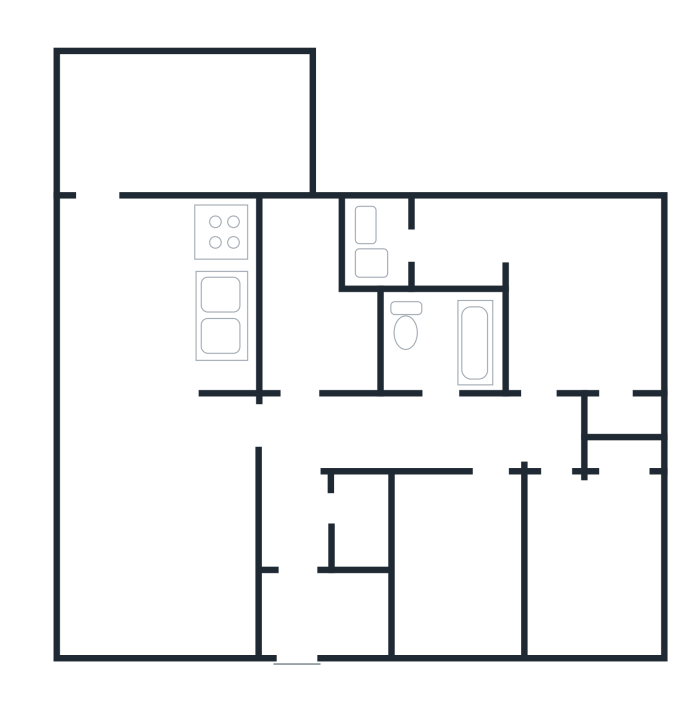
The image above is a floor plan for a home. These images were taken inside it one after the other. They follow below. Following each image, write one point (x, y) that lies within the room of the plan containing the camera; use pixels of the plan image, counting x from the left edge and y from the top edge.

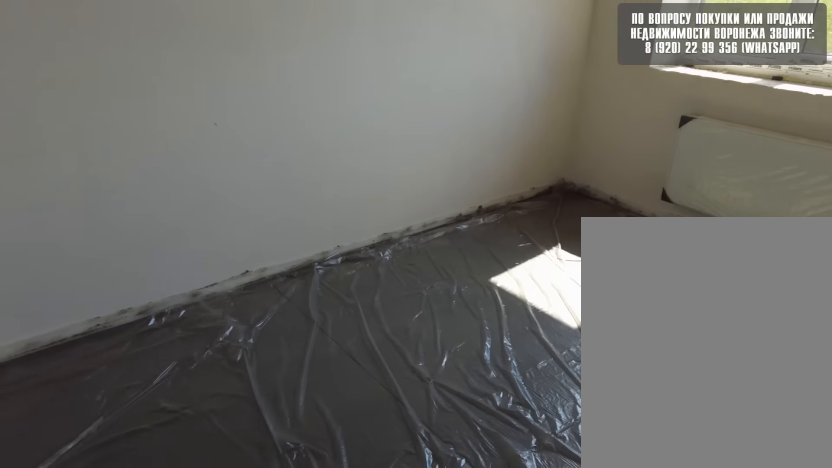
(575, 530)
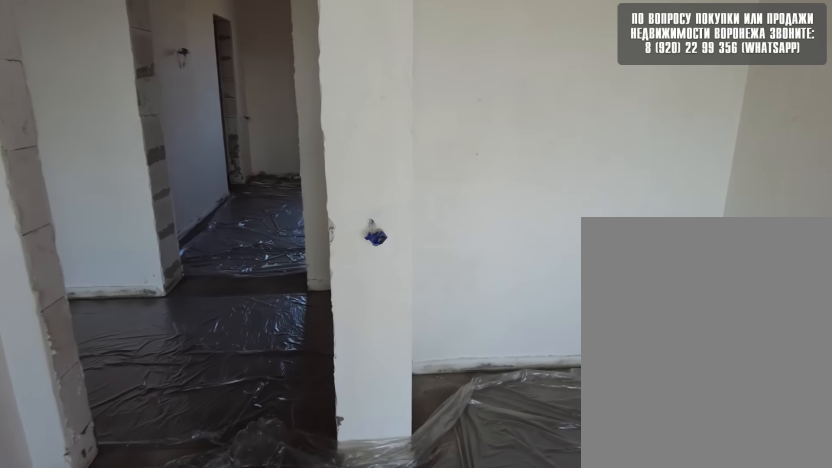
(575, 557)
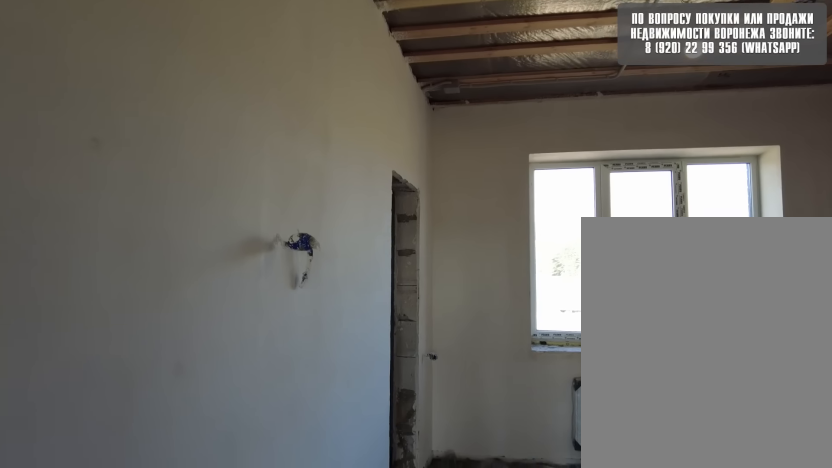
(571, 379)
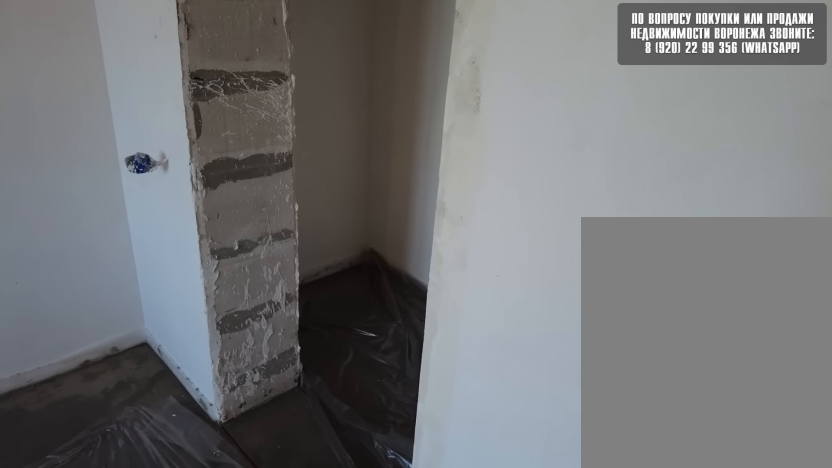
(572, 381)
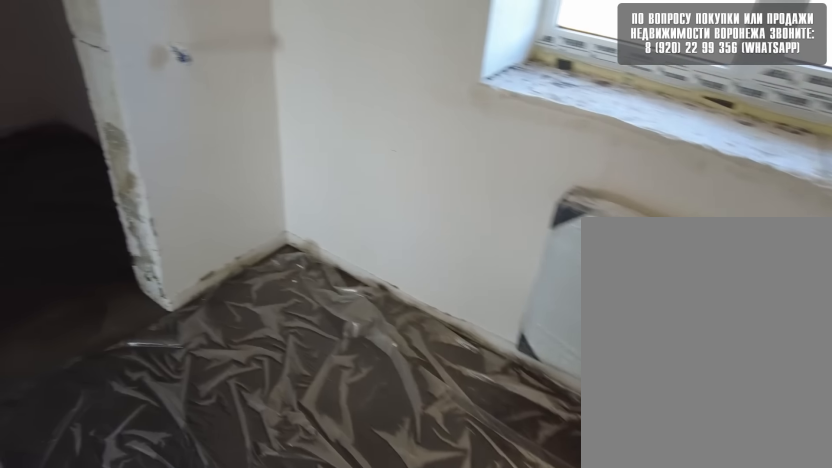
(566, 369)
